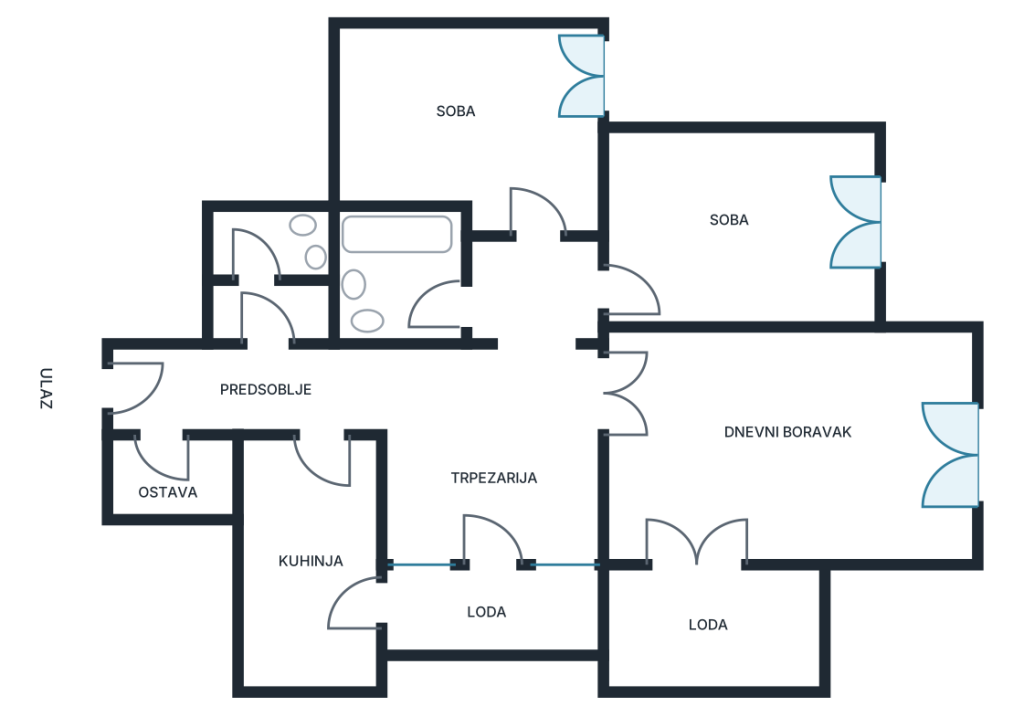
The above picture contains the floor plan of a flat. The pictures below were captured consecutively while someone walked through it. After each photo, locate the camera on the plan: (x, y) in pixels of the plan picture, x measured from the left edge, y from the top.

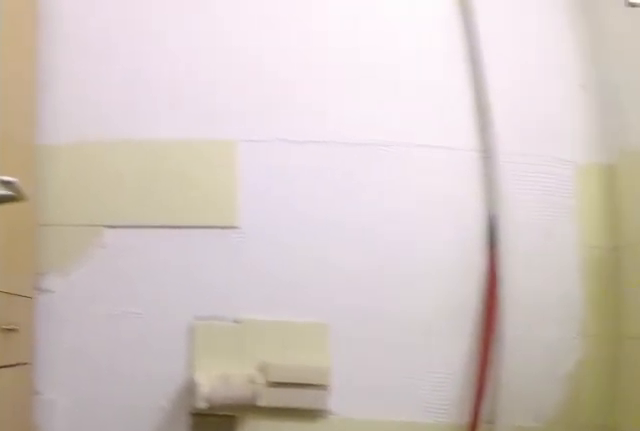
(286, 289)
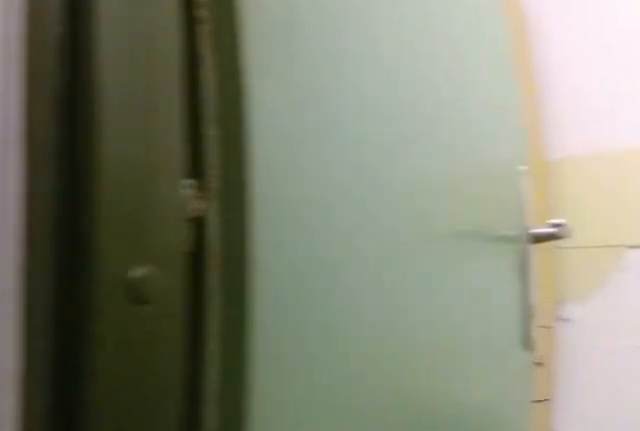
(291, 278)
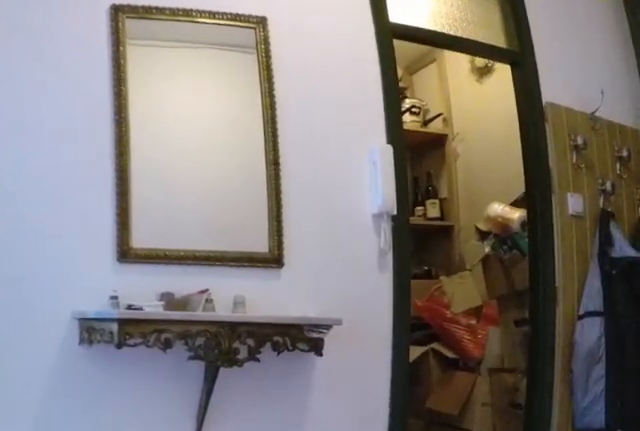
(268, 314)
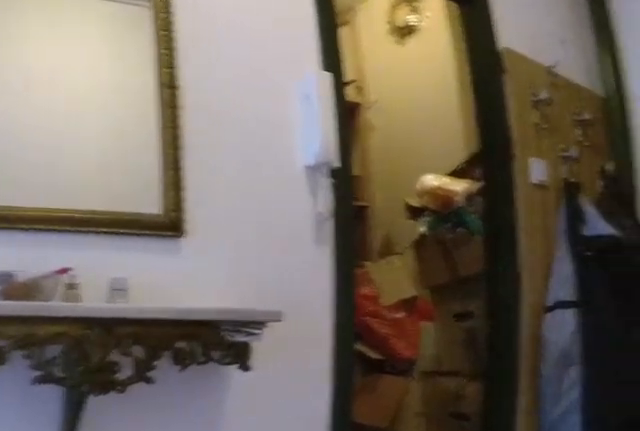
(269, 362)
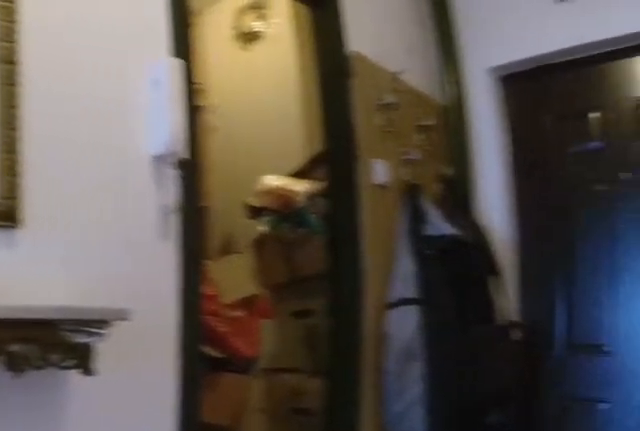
(273, 369)
